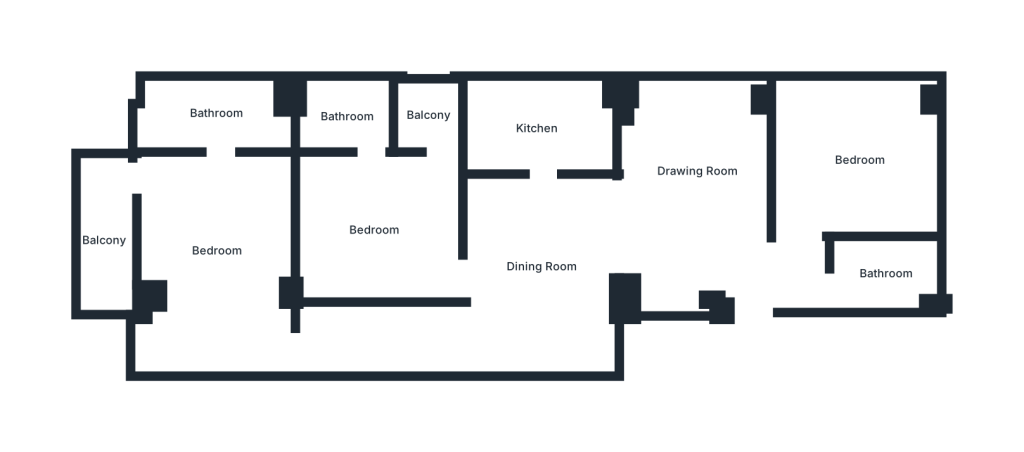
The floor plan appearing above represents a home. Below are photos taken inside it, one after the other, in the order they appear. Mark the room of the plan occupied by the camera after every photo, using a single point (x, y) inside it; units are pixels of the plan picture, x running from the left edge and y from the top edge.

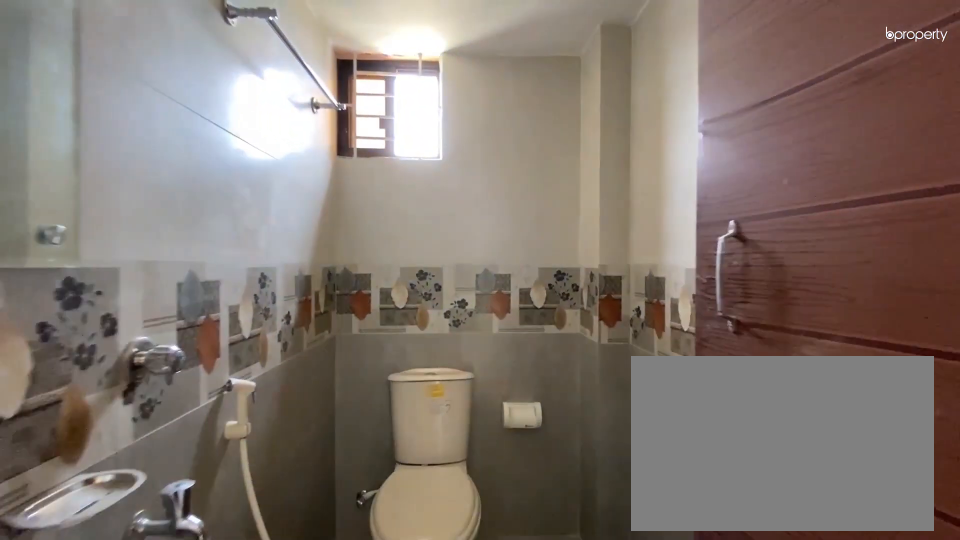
(889, 274)
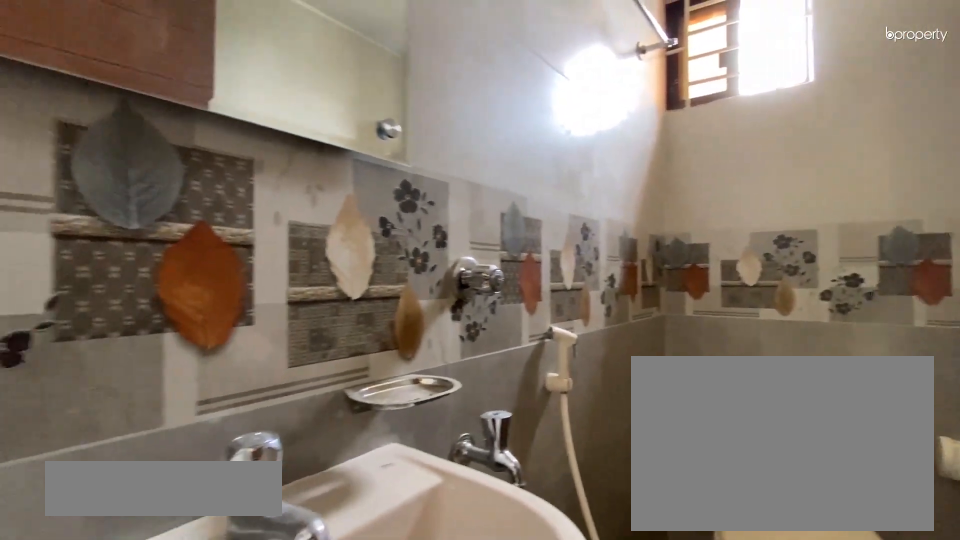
(889, 274)
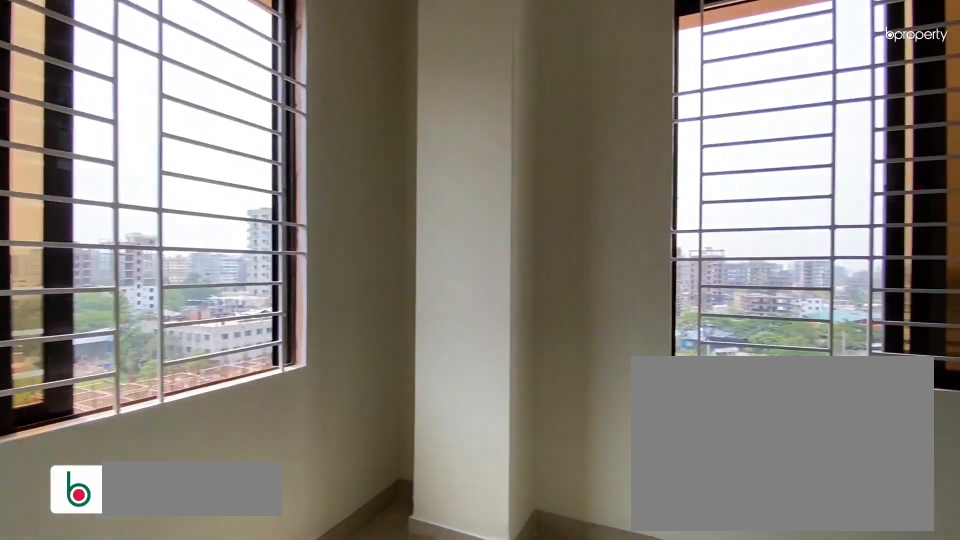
(858, 160)
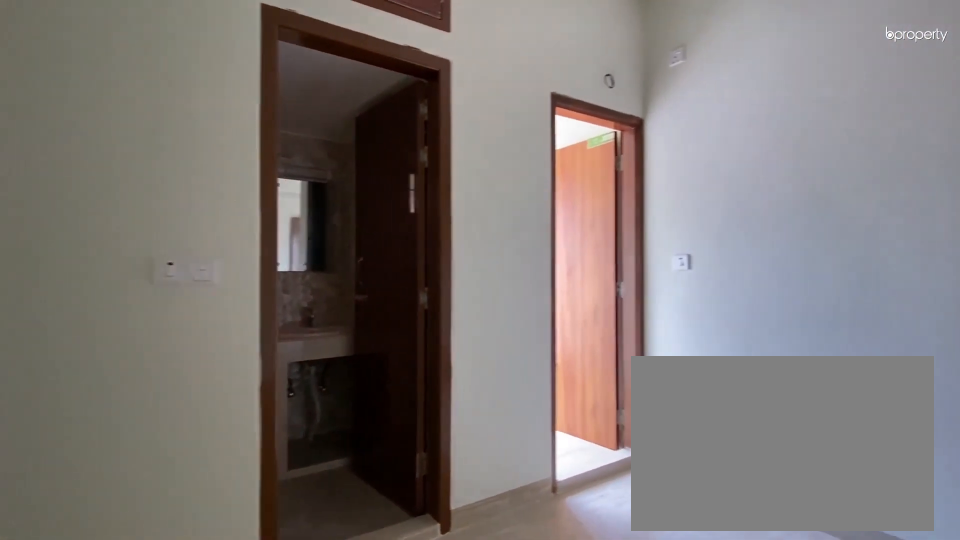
(373, 231)
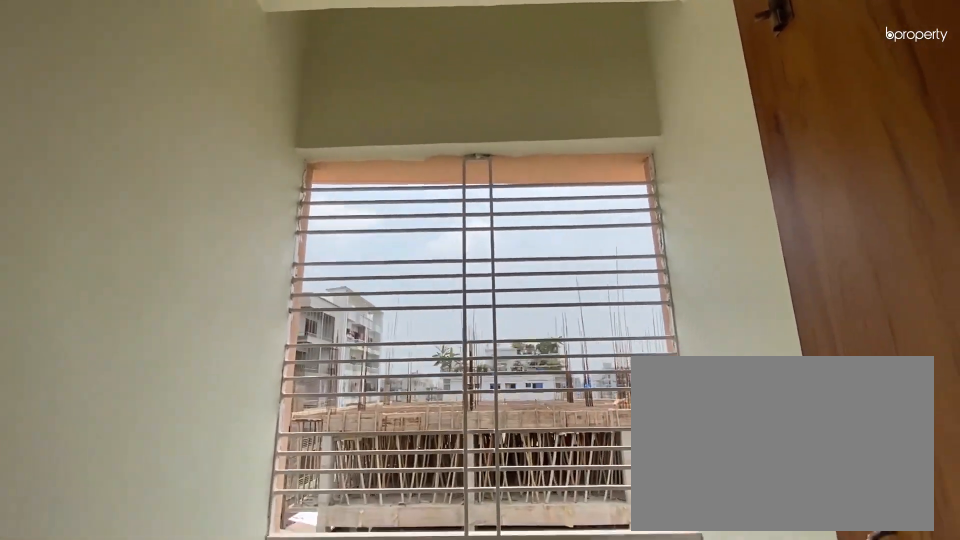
(427, 115)
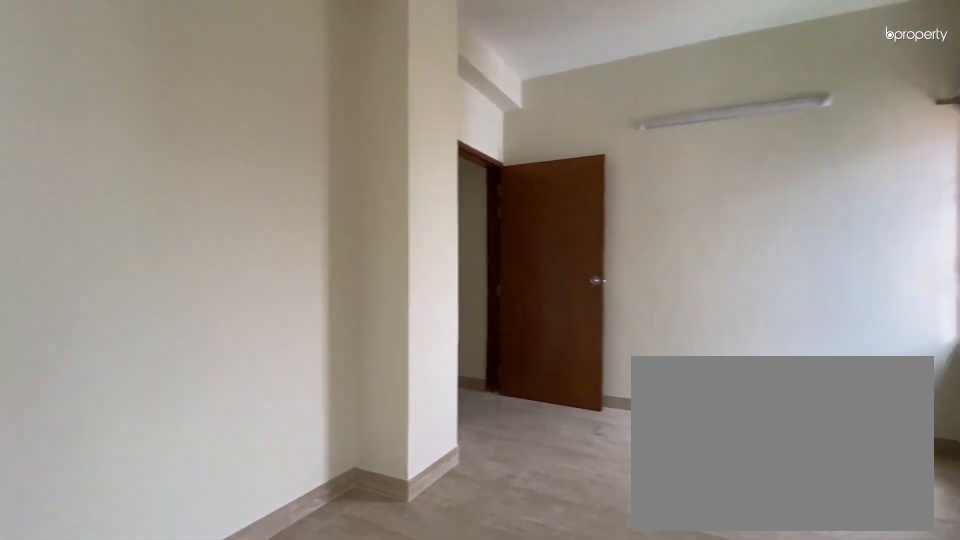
(215, 252)
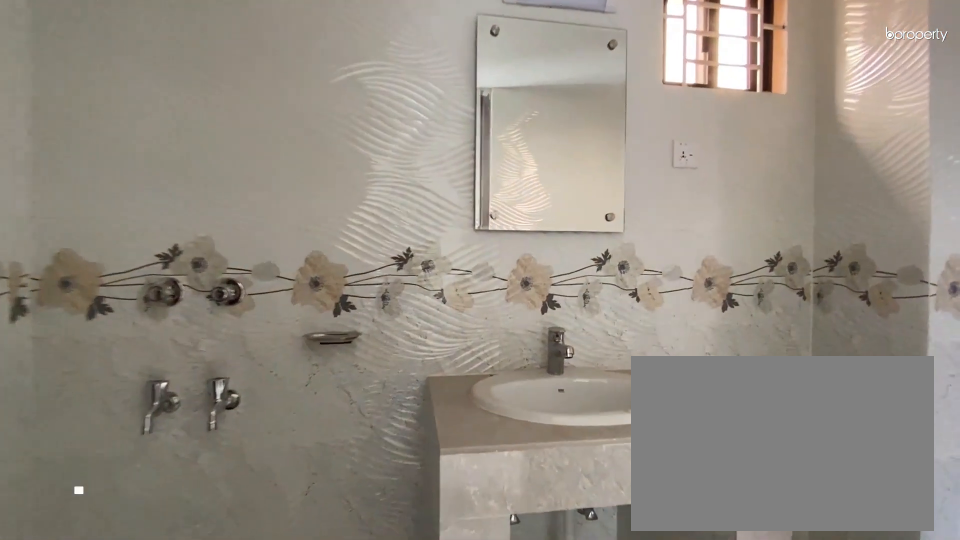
(216, 114)
